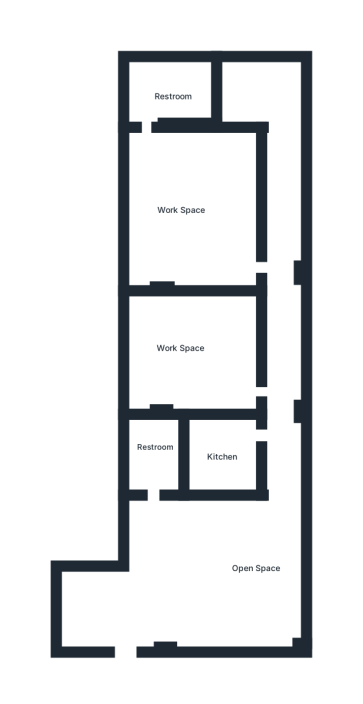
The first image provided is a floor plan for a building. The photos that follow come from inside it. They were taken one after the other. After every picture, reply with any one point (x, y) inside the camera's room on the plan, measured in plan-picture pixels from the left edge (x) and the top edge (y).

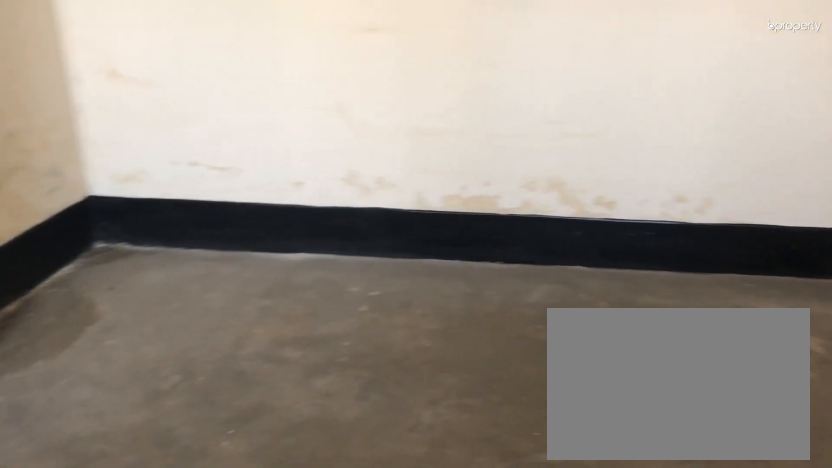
(178, 356)
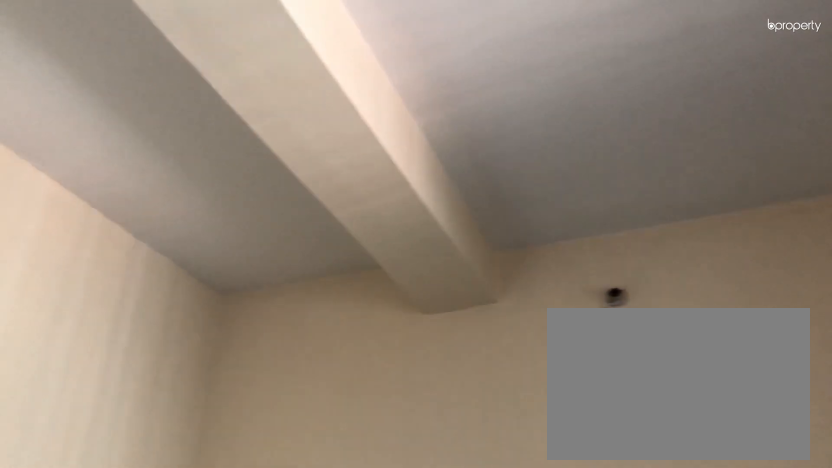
(178, 356)
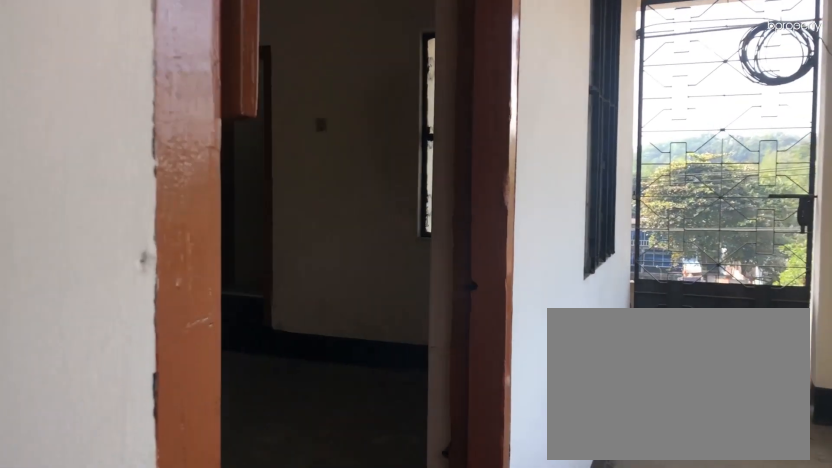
(272, 264)
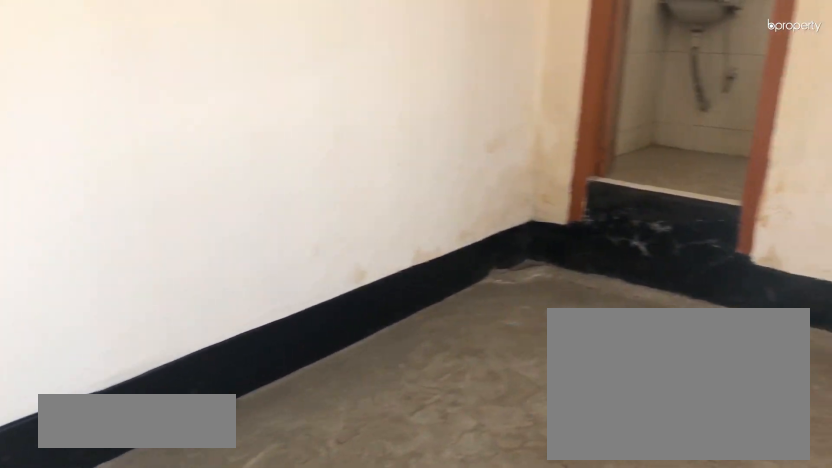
(178, 206)
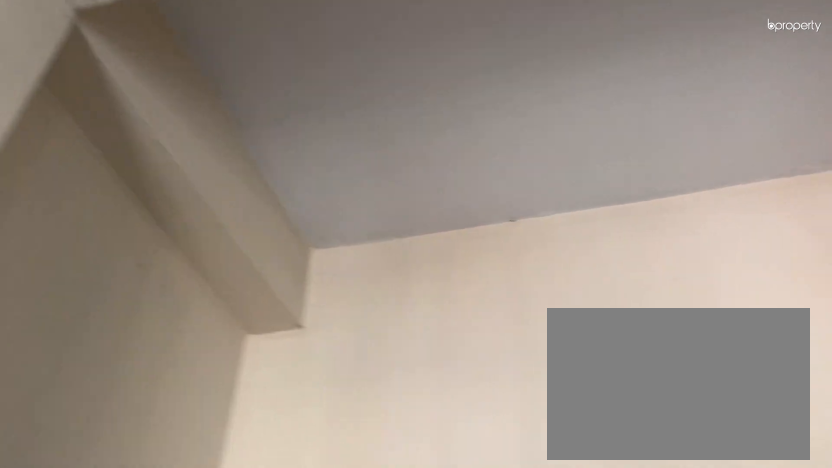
(178, 206)
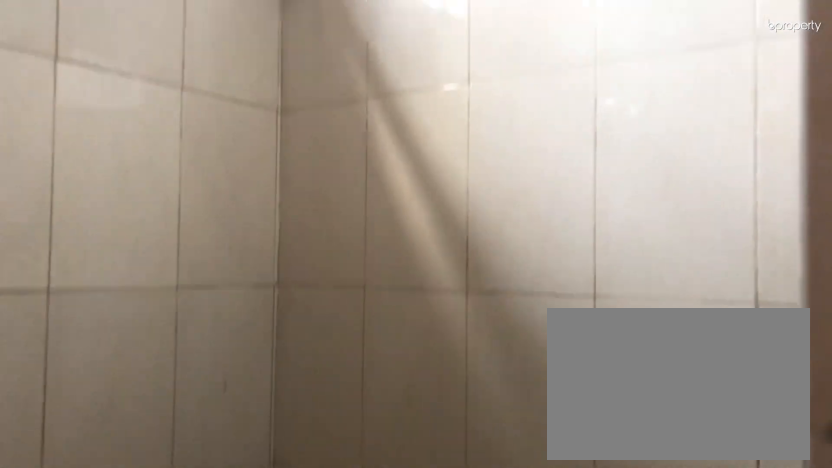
(167, 94)
